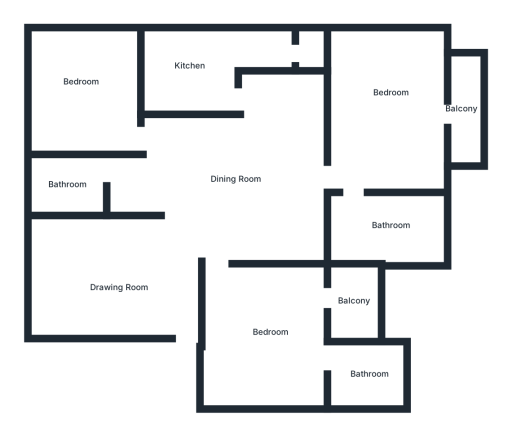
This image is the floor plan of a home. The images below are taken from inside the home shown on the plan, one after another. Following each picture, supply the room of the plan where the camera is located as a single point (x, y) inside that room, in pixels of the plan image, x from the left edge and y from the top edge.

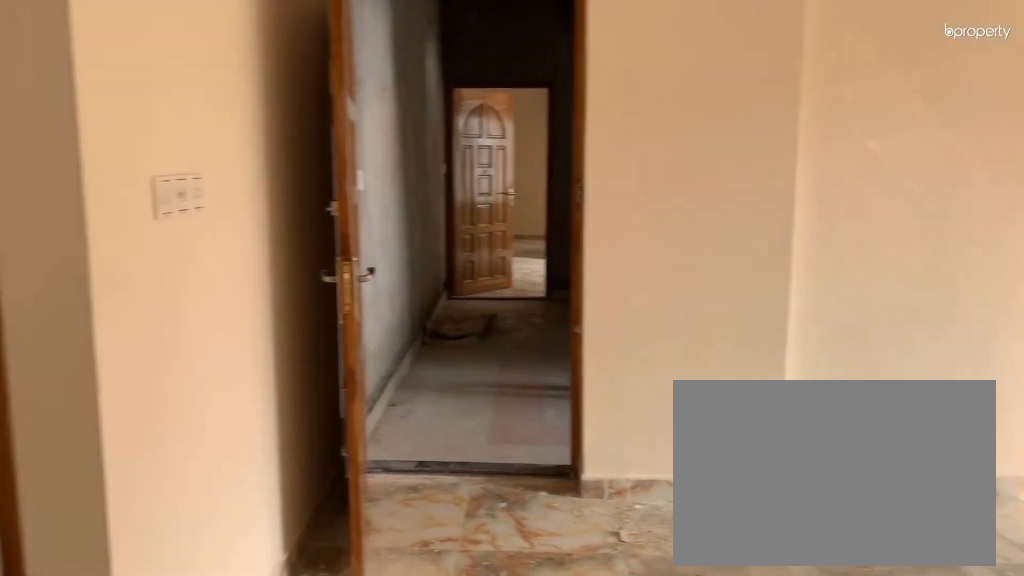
(239, 165)
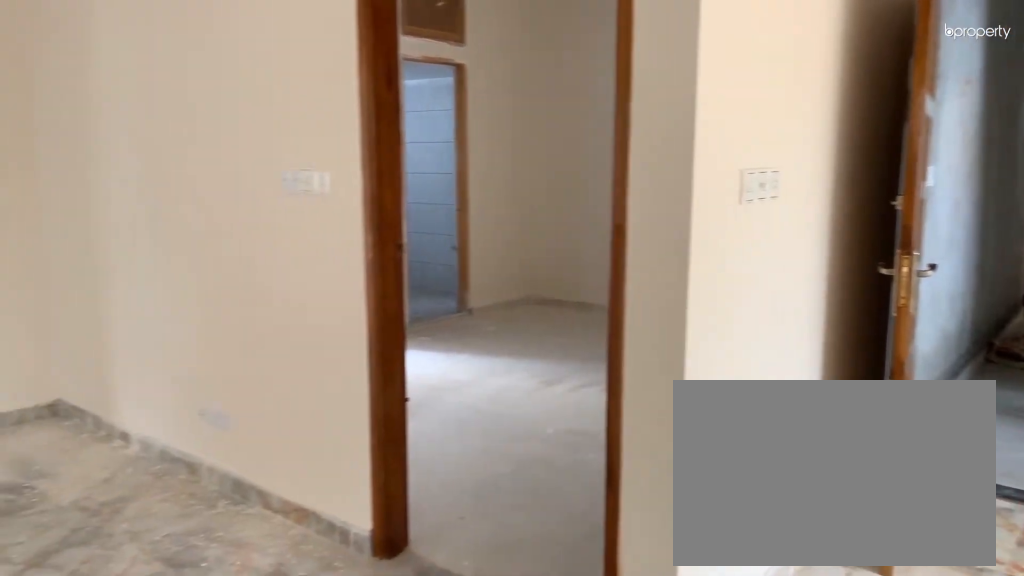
(239, 165)
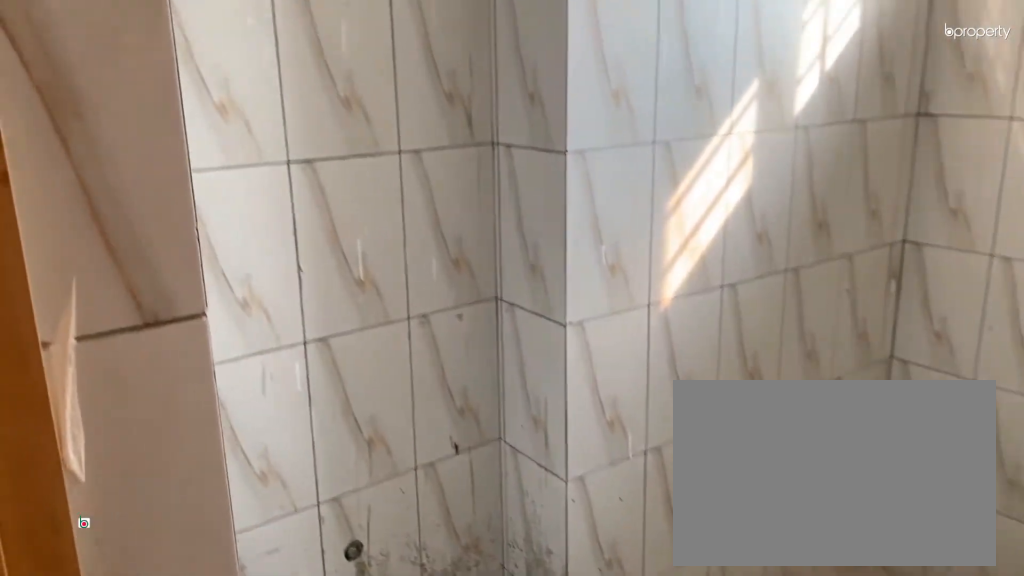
(66, 186)
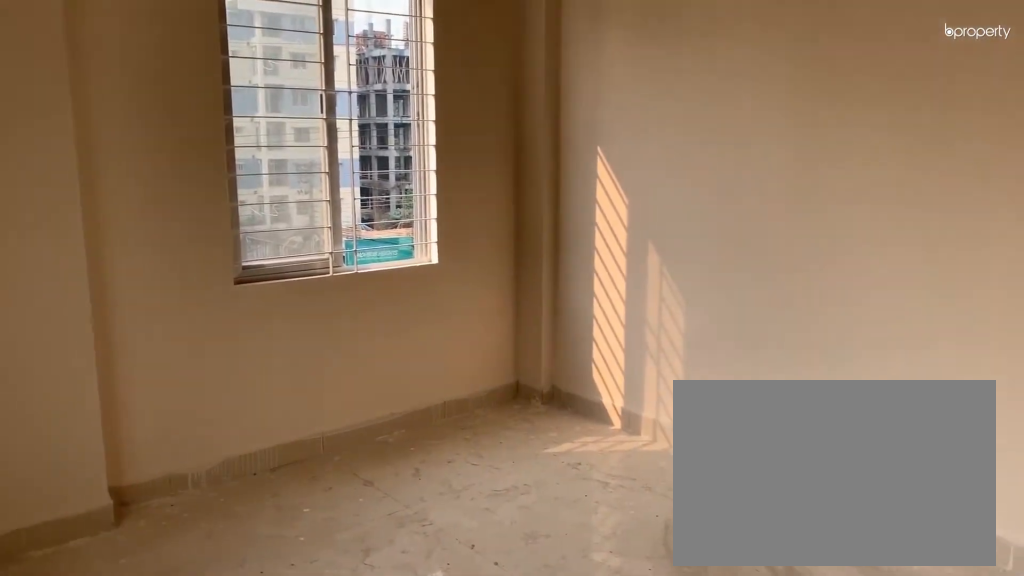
(90, 85)
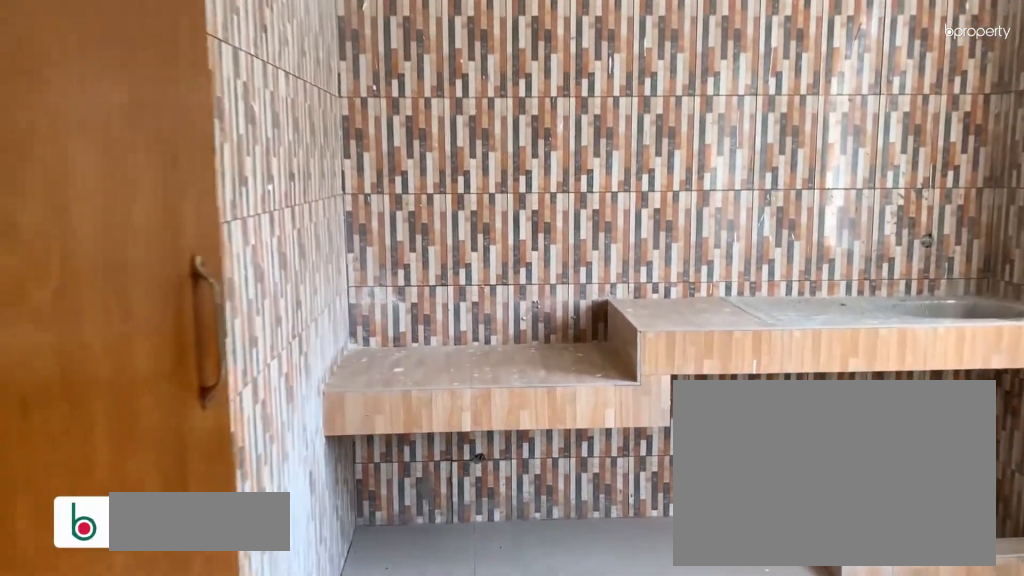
(212, 78)
